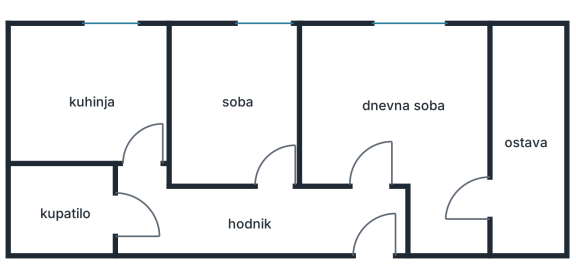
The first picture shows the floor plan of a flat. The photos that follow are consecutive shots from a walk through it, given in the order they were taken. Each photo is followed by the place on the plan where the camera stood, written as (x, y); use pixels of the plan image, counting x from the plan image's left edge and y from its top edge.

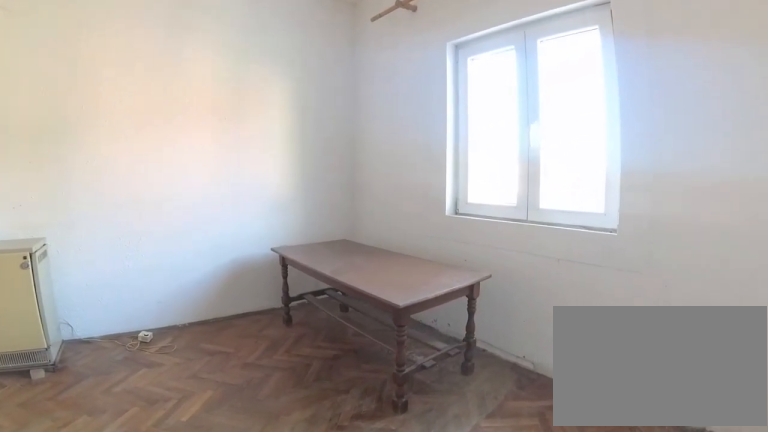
(448, 139)
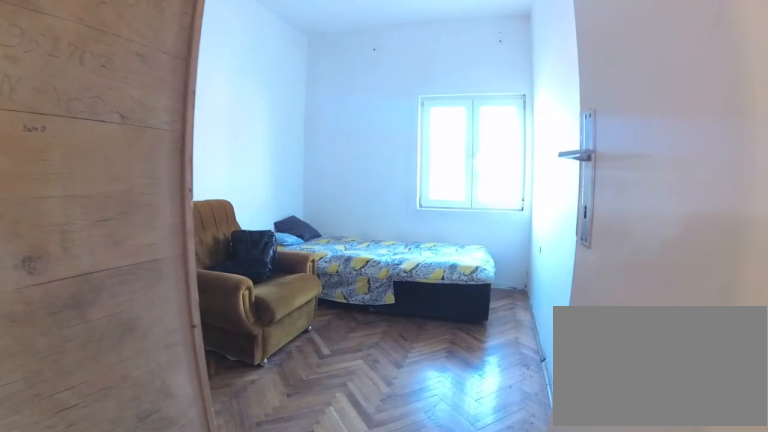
(286, 204)
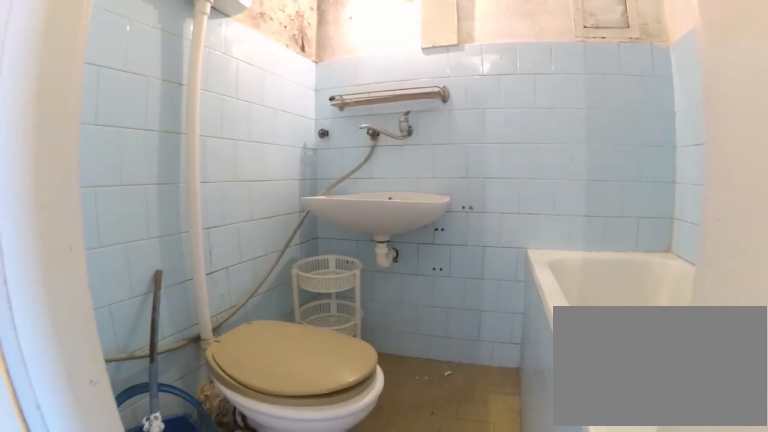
(121, 199)
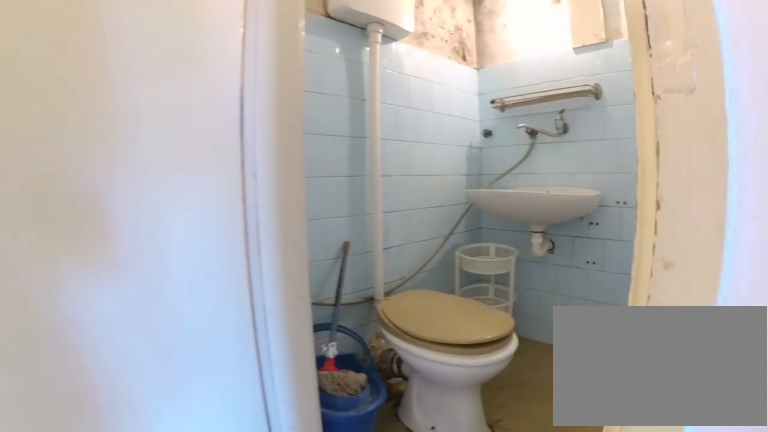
(132, 193)
